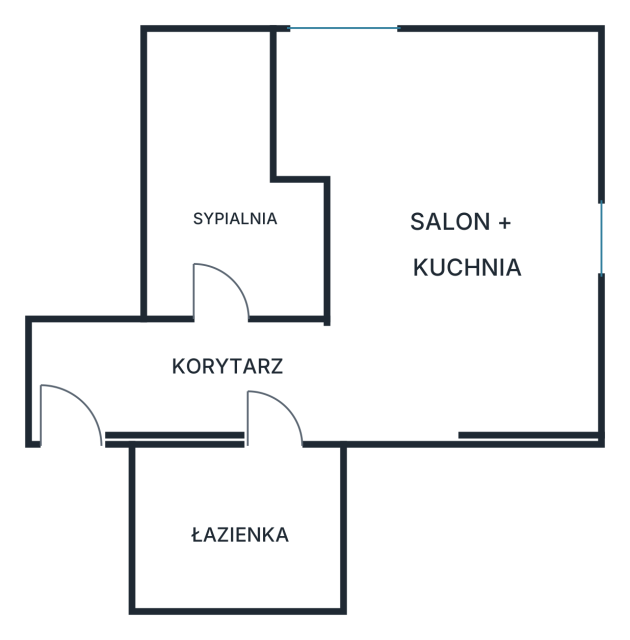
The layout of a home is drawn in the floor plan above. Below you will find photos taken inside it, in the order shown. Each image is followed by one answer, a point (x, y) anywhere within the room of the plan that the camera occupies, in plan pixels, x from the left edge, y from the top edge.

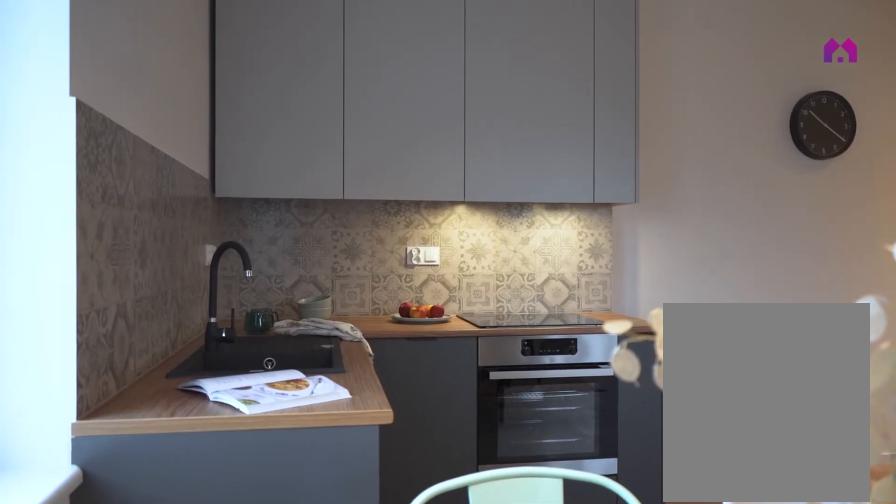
(439, 235)
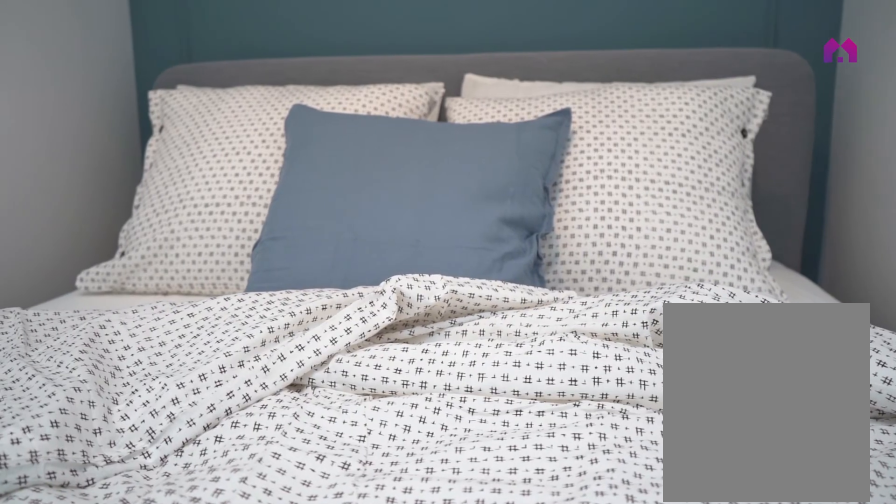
(224, 174)
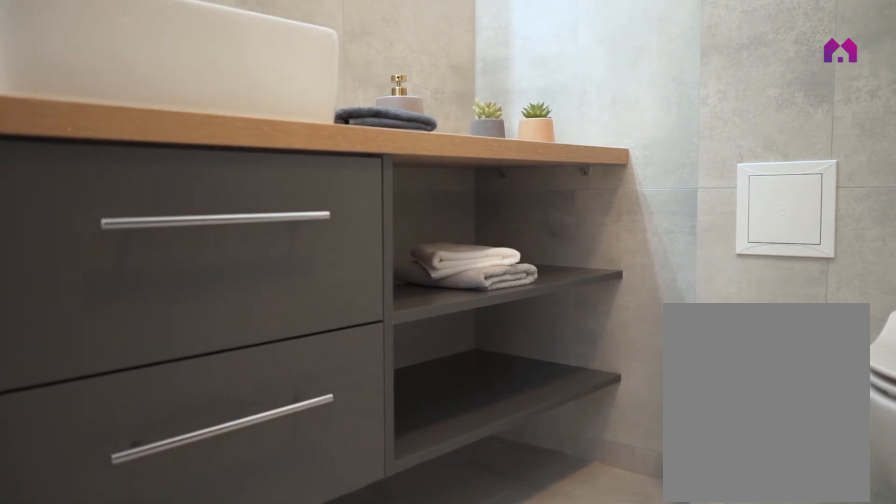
(238, 529)
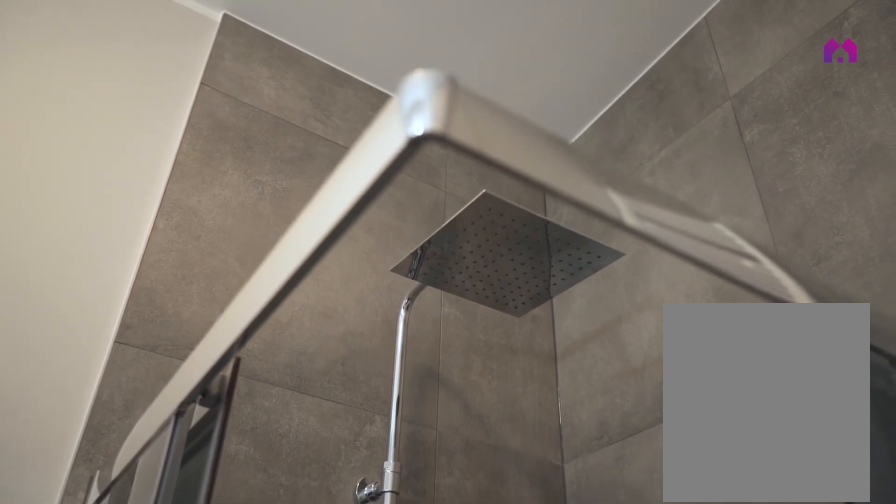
(238, 529)
